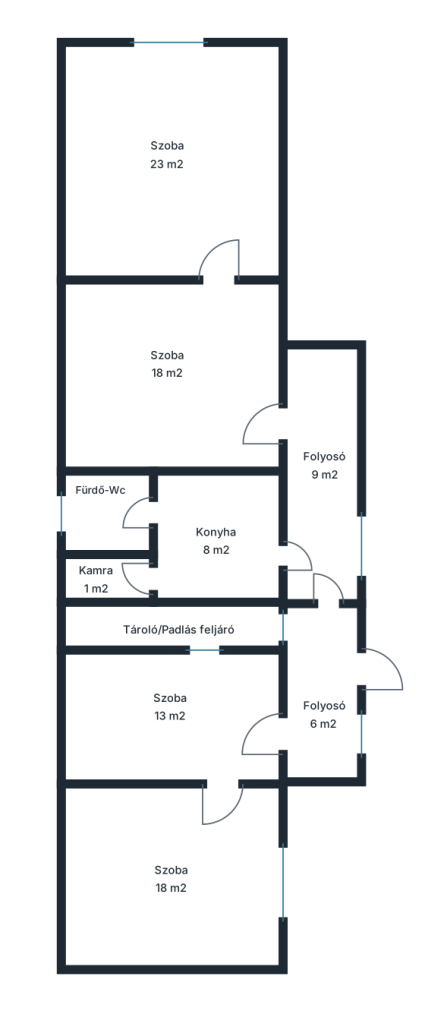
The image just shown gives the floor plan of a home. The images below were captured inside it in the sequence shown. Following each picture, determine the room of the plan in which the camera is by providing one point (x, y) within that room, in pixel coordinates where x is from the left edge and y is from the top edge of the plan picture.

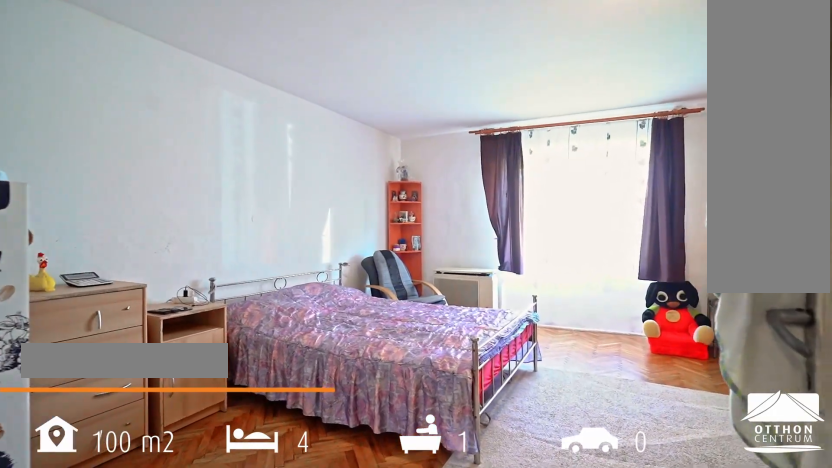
(170, 159)
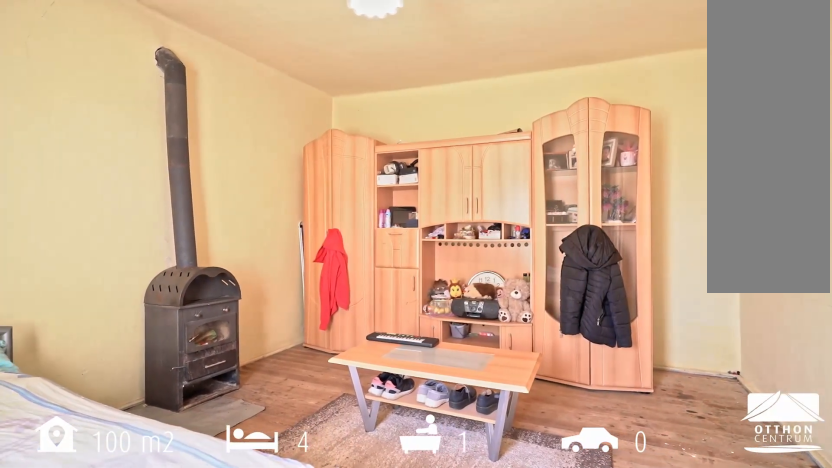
(164, 868)
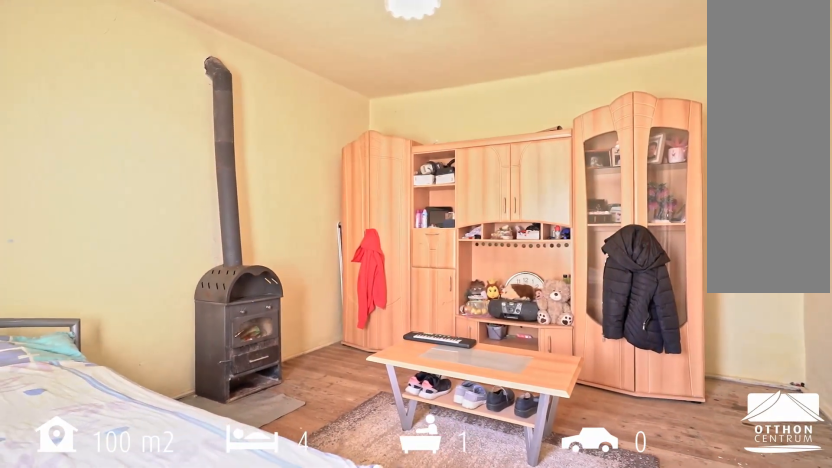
(164, 868)
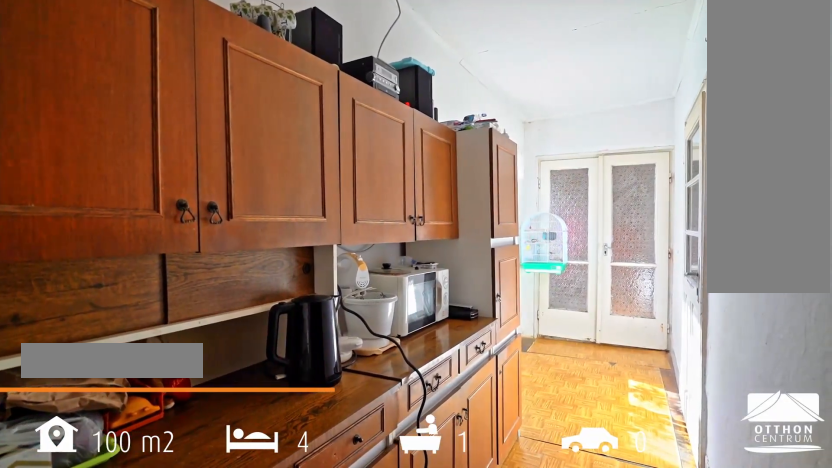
(321, 470)
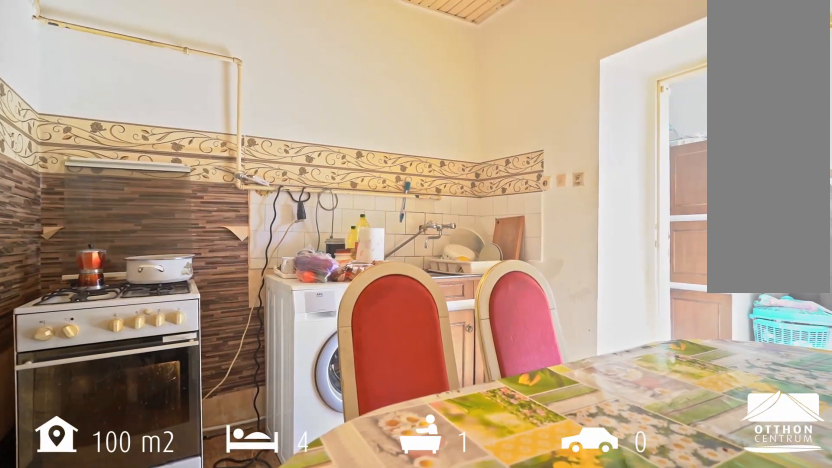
(214, 542)
